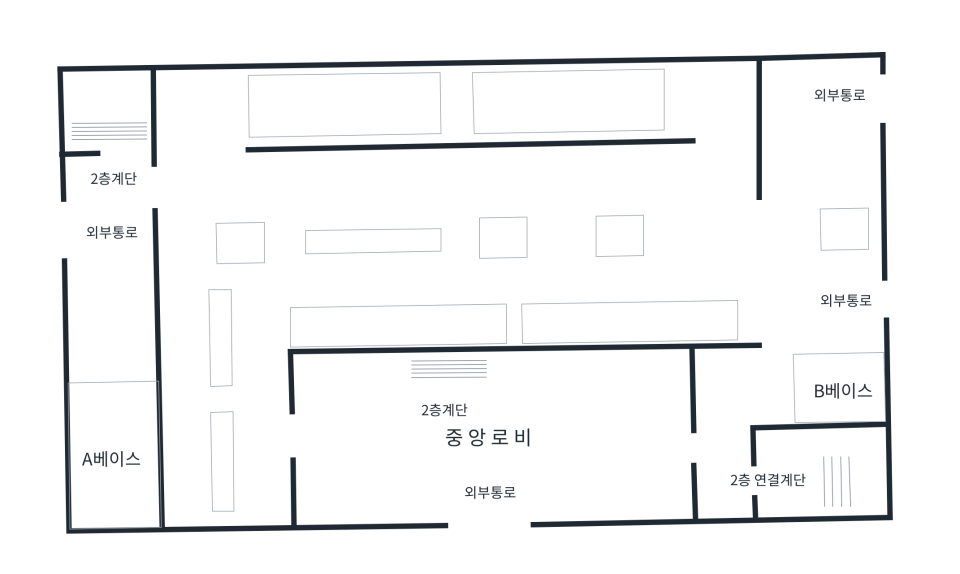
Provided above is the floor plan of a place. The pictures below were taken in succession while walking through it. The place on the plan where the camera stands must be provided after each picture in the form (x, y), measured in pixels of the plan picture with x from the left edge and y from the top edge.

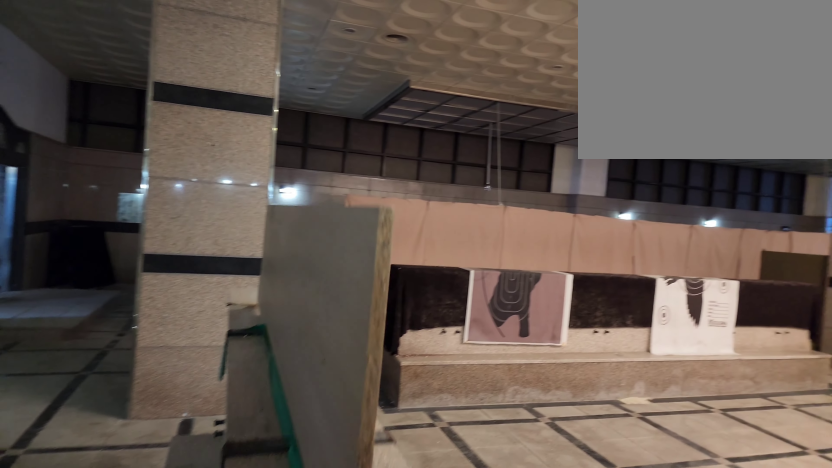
(183, 309)
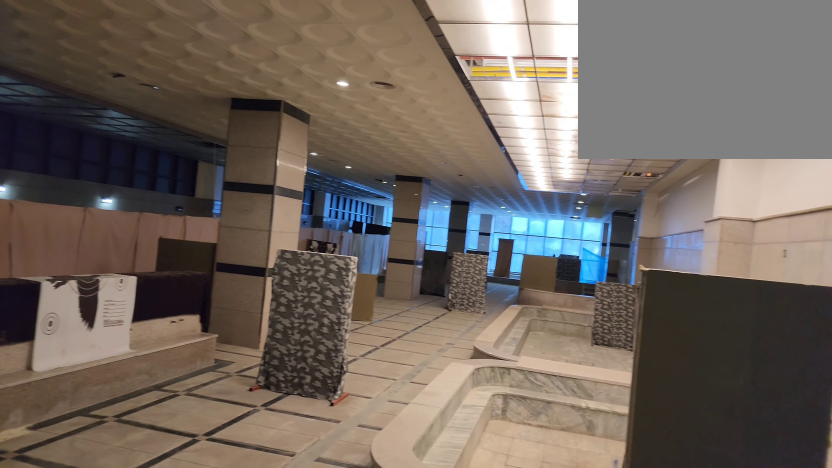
(183, 295)
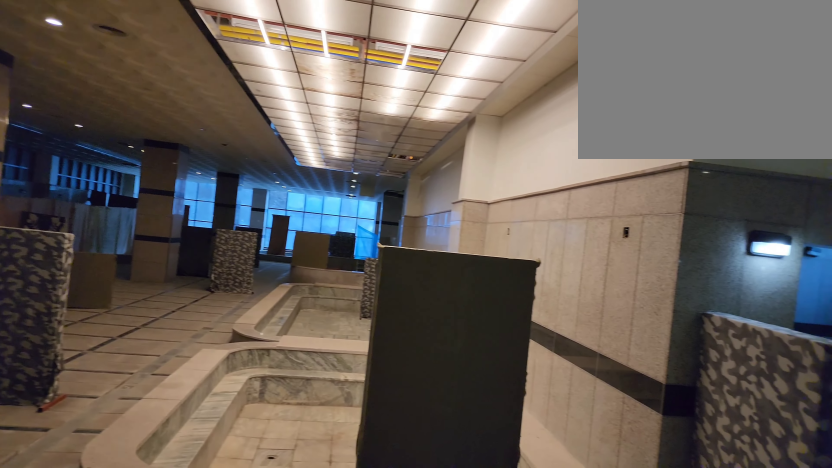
(182, 291)
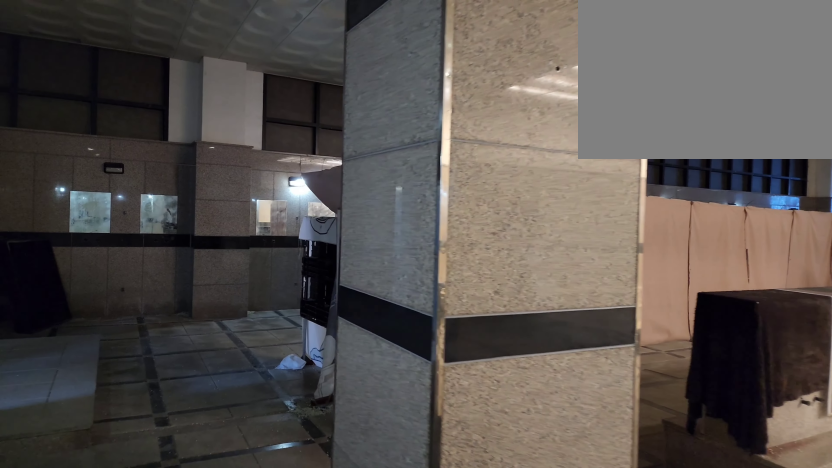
(184, 232)
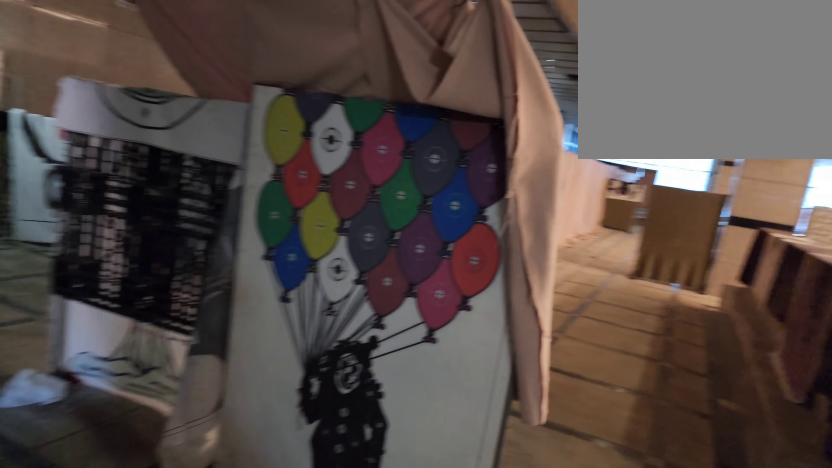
(164, 212)
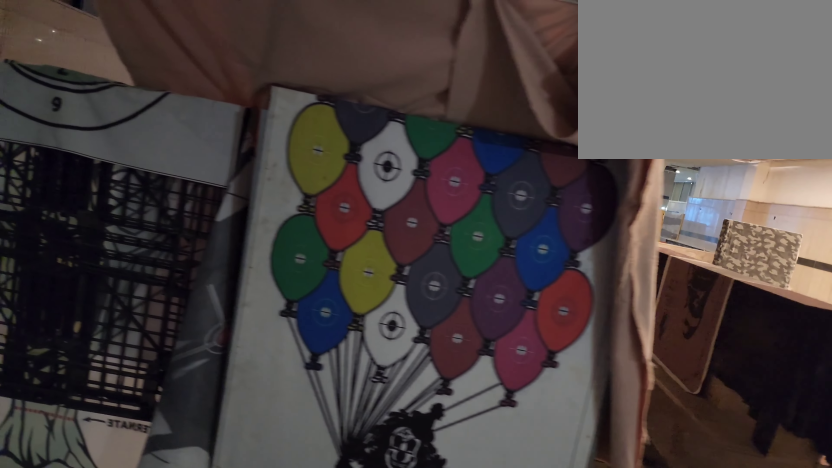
(164, 212)
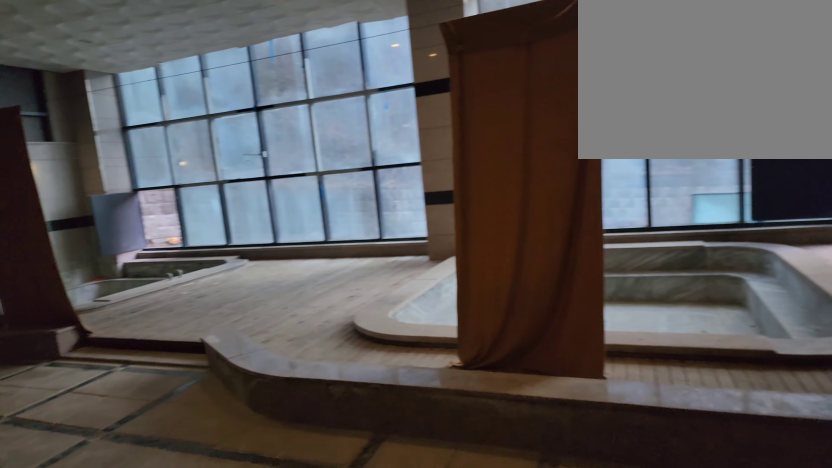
(685, 221)
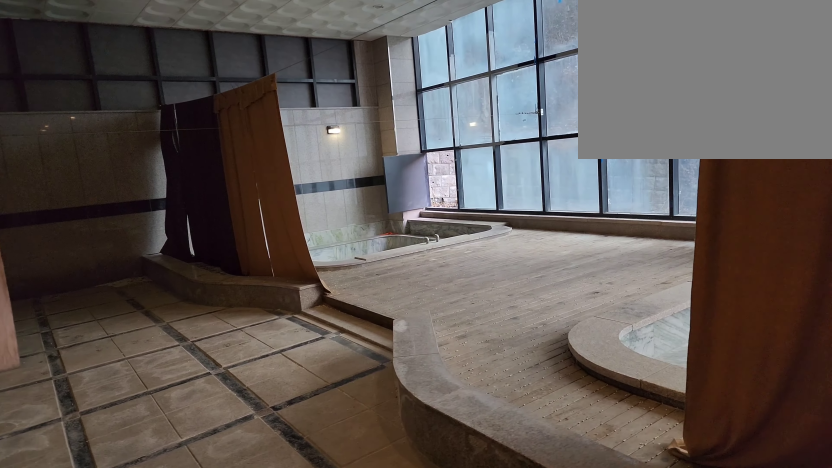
(695, 221)
